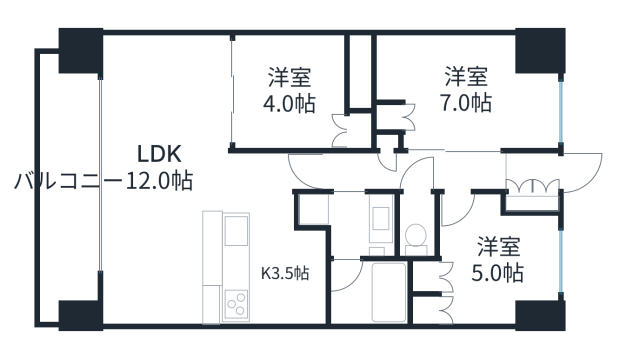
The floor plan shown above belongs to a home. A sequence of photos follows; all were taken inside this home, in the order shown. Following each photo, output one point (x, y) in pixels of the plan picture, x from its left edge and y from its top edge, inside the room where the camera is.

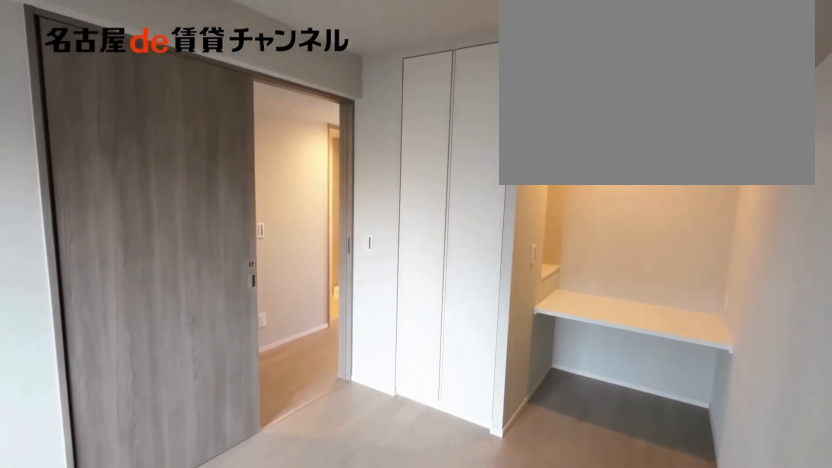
(466, 90)
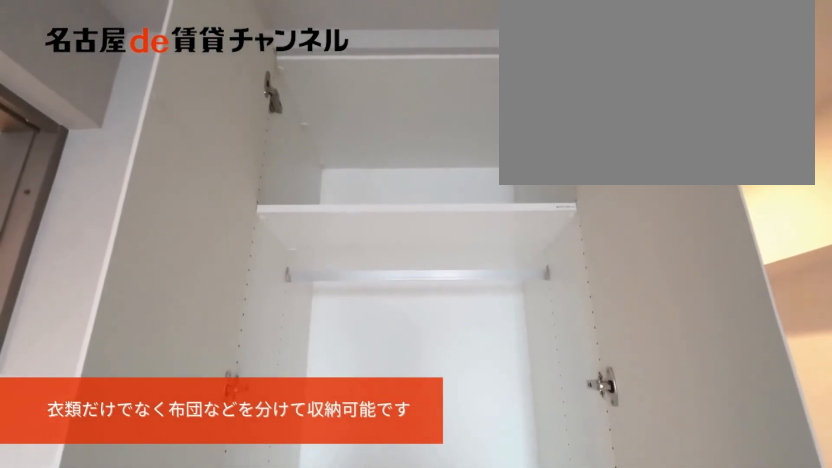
(387, 117)
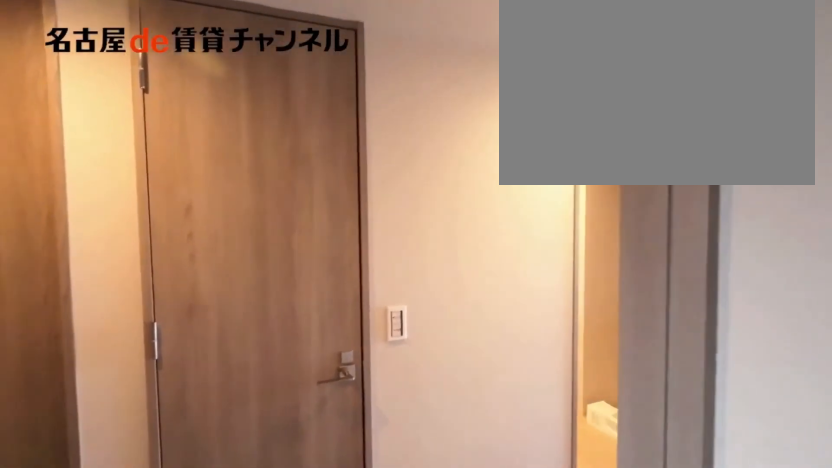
(533, 172)
